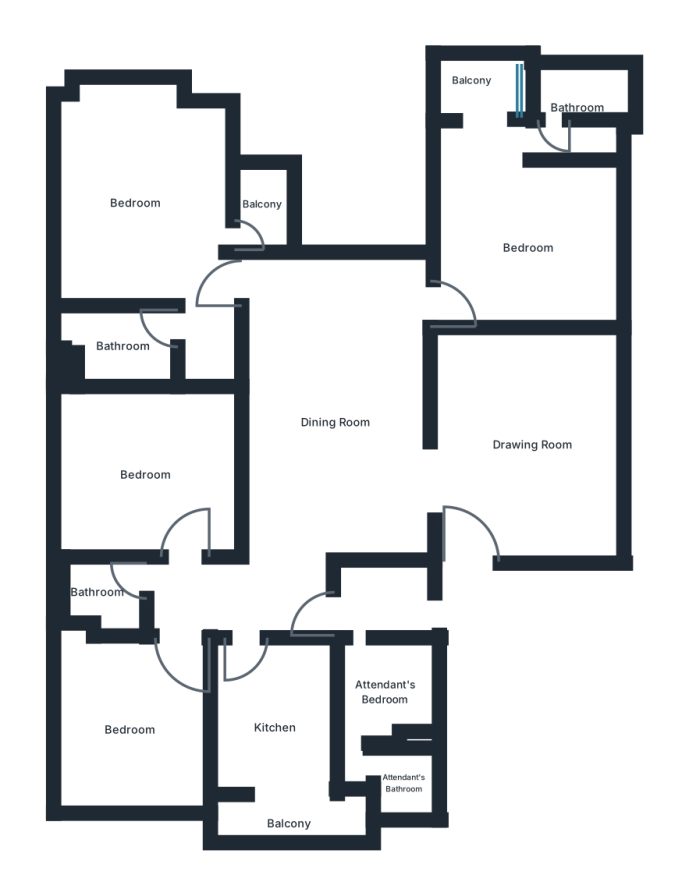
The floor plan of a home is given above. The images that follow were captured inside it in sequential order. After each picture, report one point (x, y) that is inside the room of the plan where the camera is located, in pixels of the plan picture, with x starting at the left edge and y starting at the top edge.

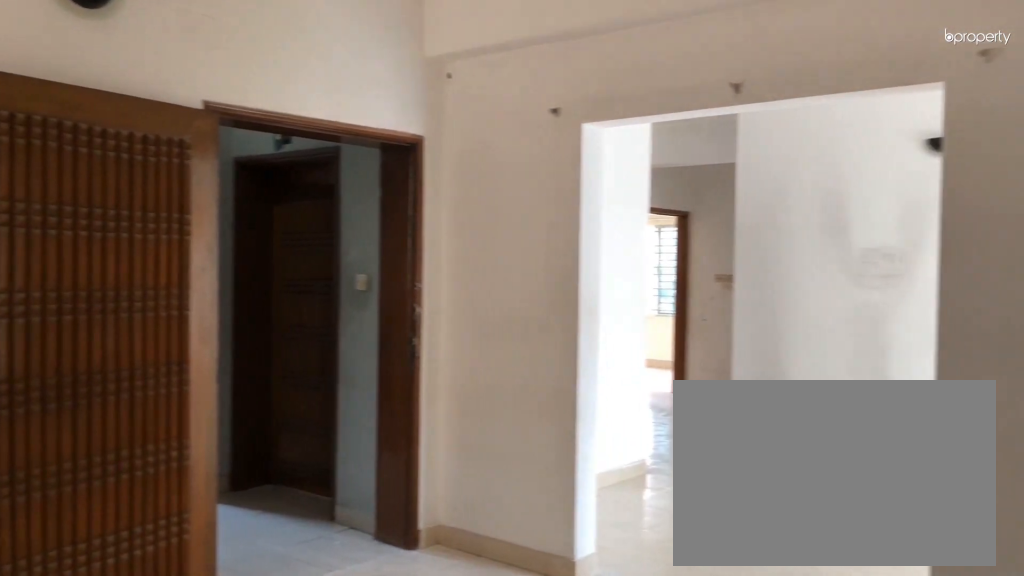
(531, 447)
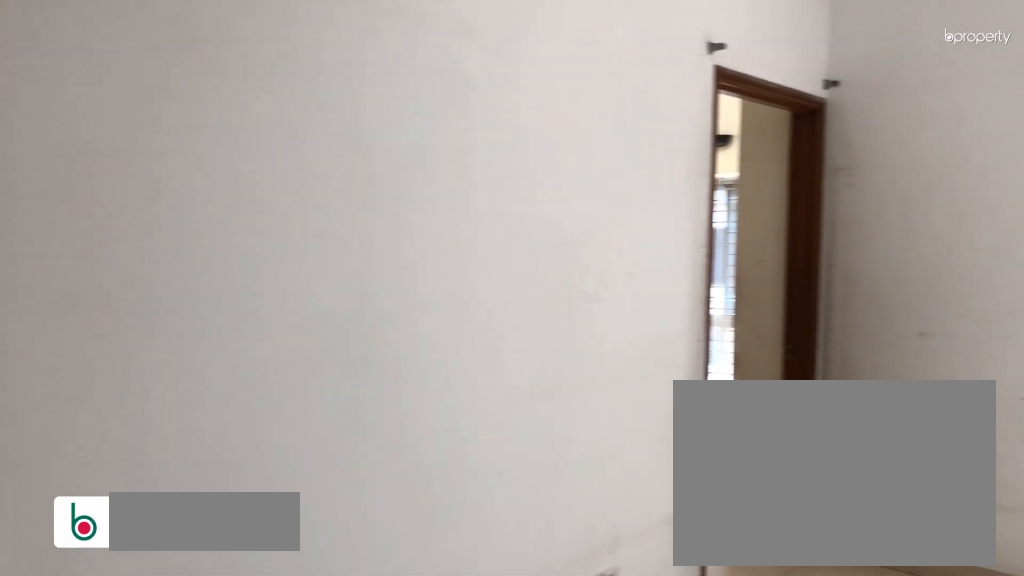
(333, 422)
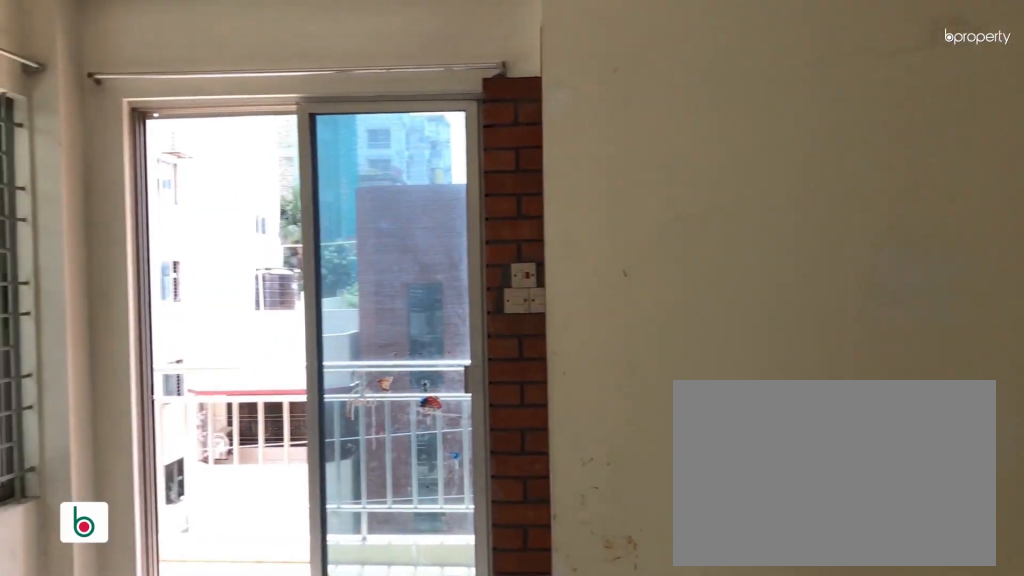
(527, 250)
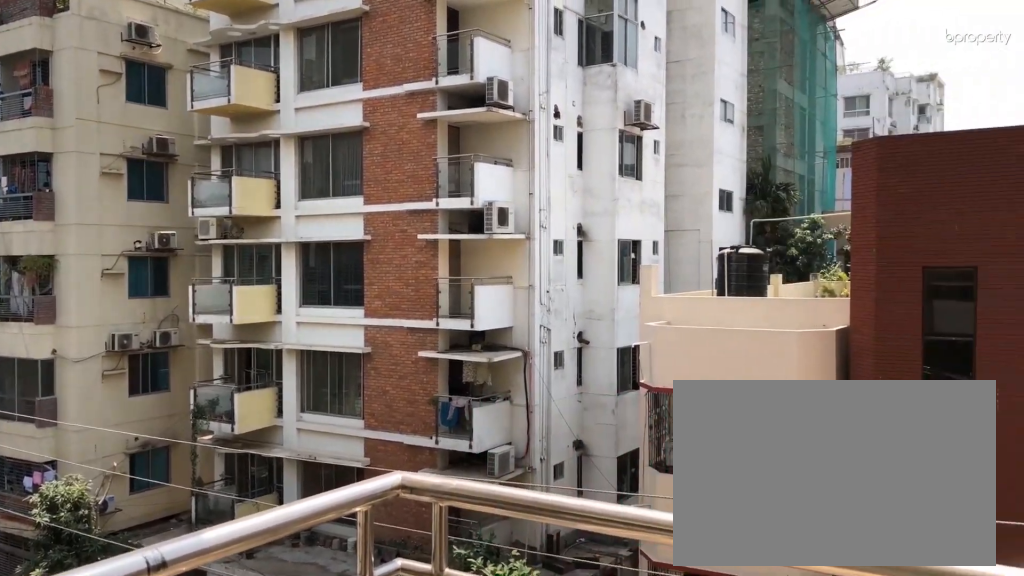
(472, 81)
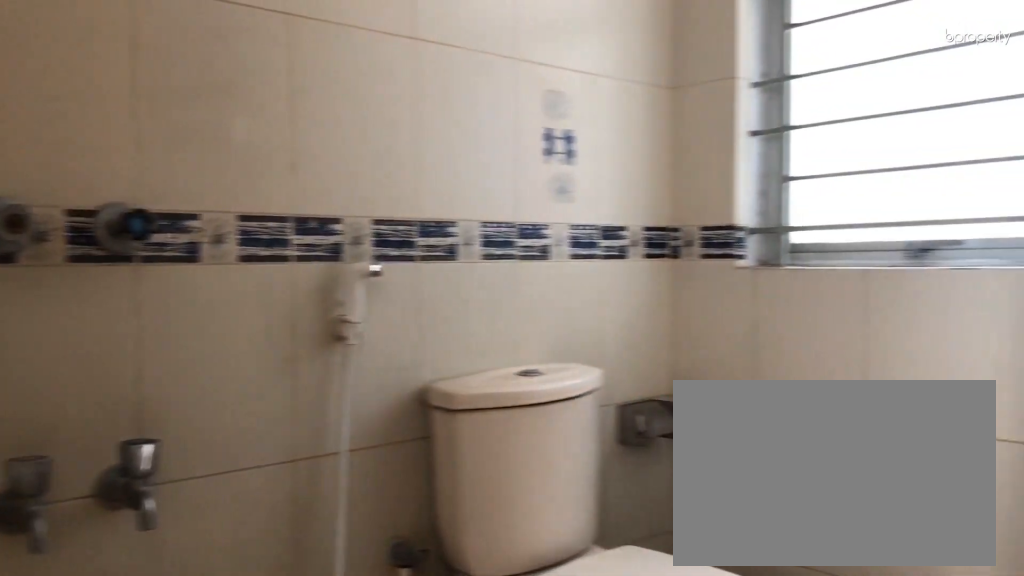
(577, 110)
